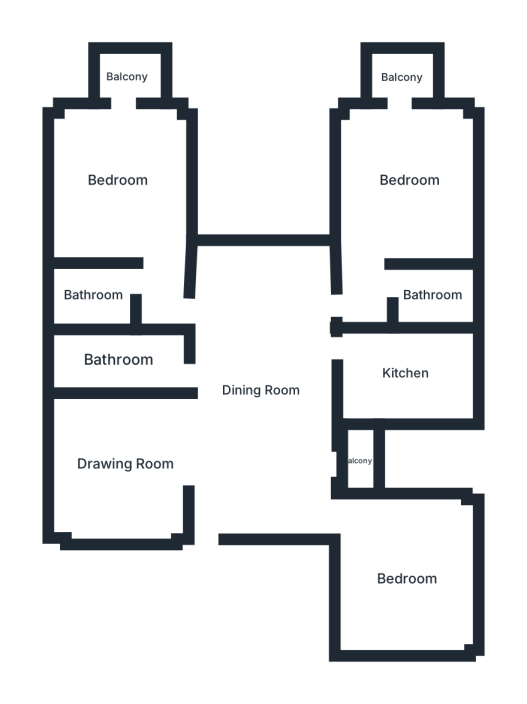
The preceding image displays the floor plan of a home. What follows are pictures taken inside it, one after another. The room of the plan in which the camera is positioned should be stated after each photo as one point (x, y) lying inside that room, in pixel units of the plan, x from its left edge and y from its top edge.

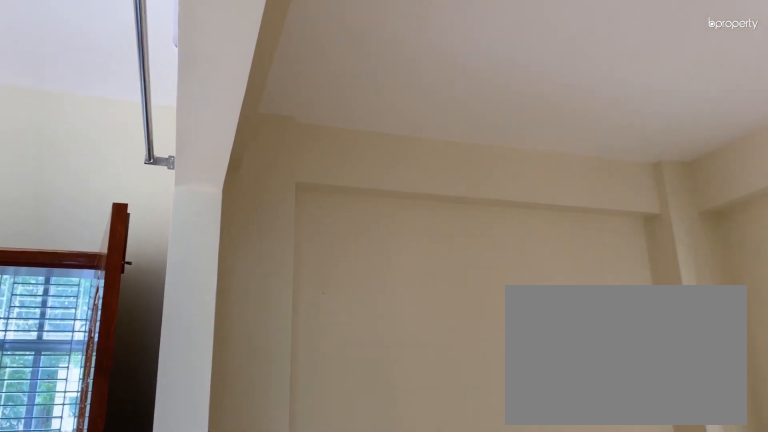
(126, 464)
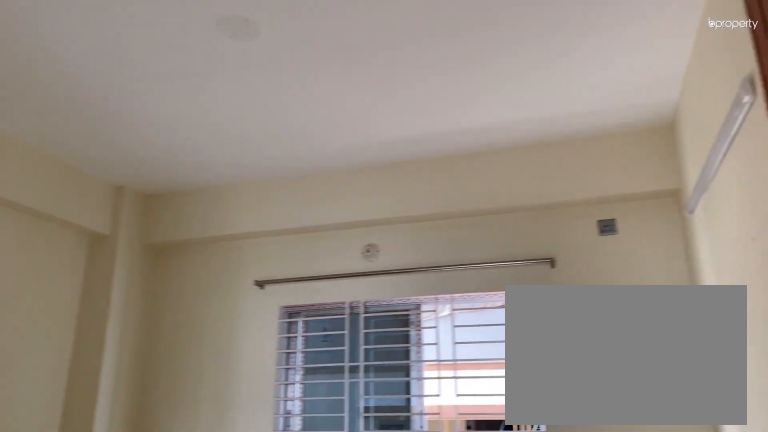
(126, 464)
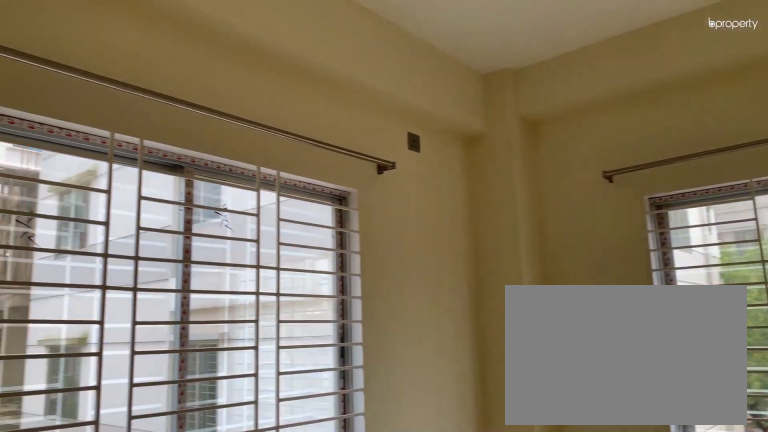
(407, 576)
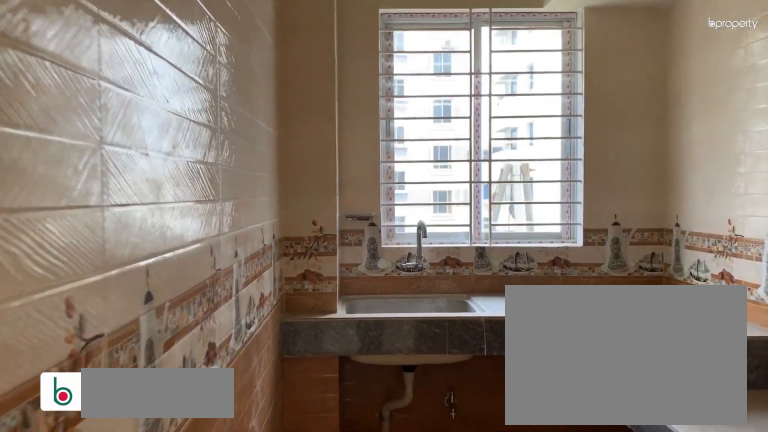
(400, 373)
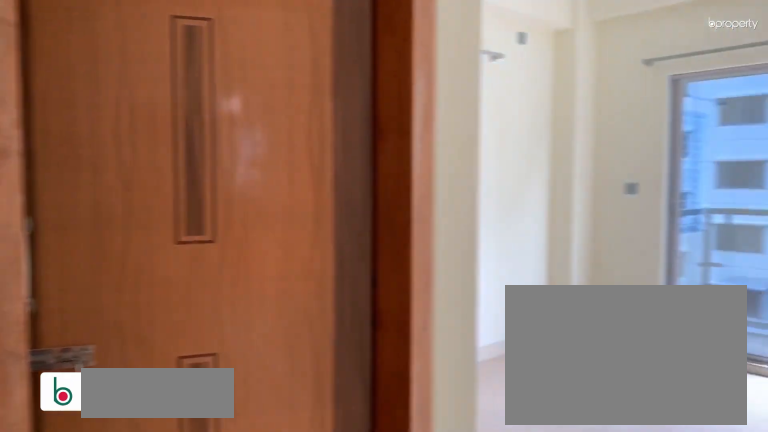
(119, 180)
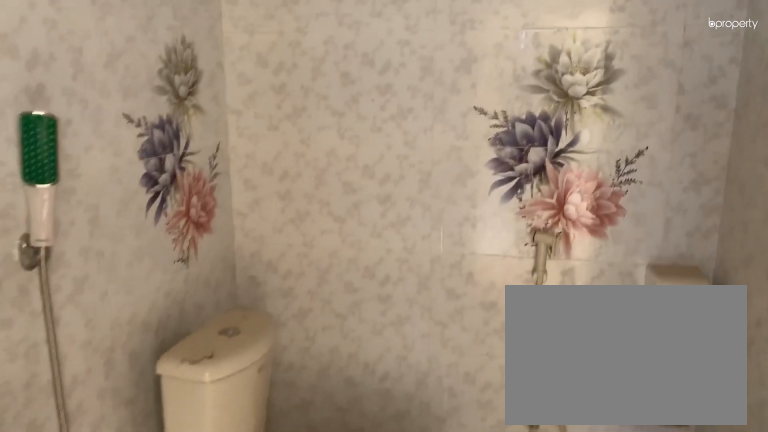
(93, 290)
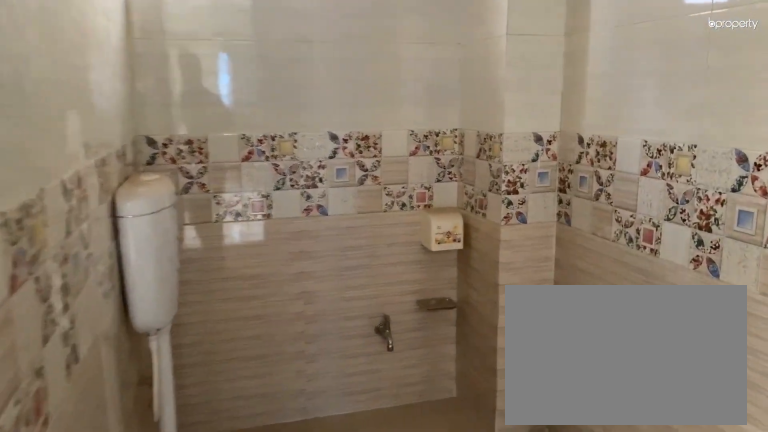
(119, 360)
